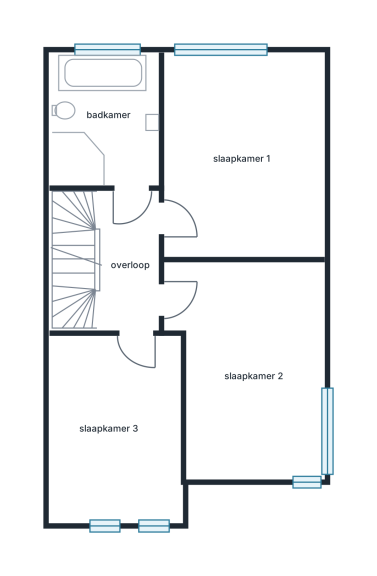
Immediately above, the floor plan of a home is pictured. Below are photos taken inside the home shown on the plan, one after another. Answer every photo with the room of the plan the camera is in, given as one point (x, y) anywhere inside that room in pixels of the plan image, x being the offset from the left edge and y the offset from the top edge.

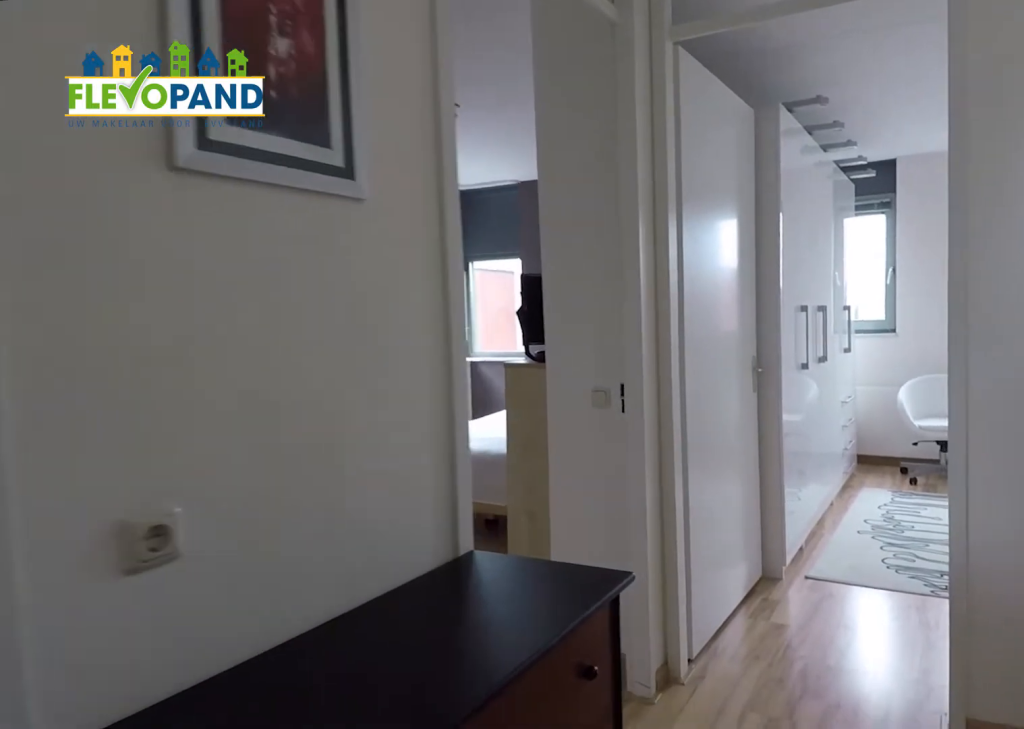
(128, 240)
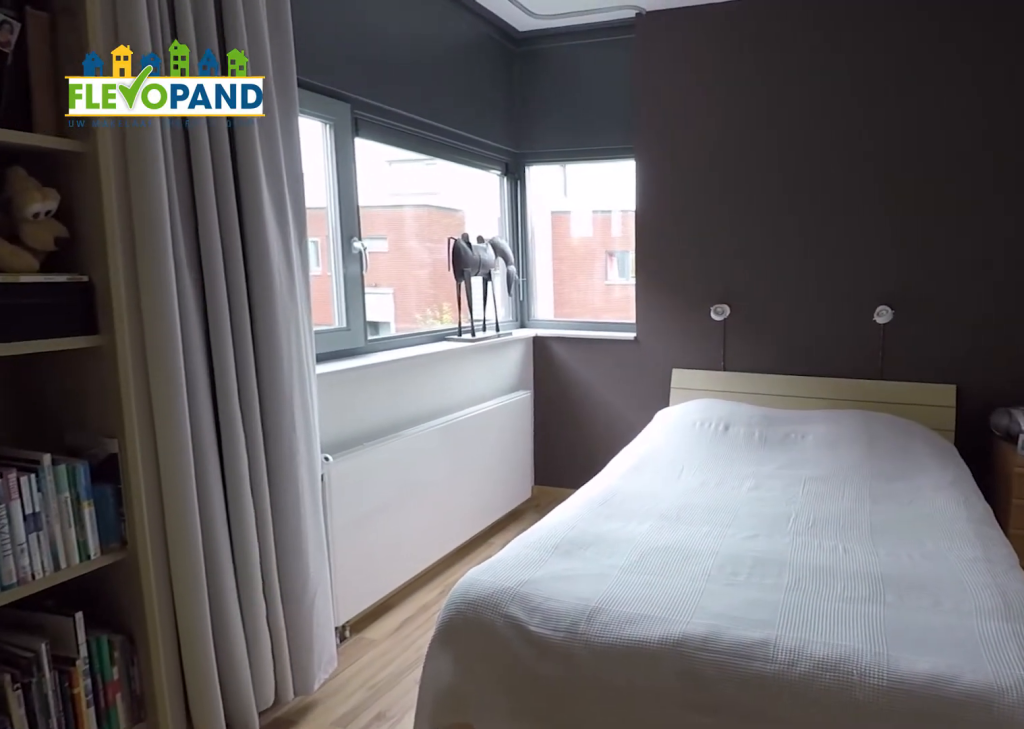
(253, 368)
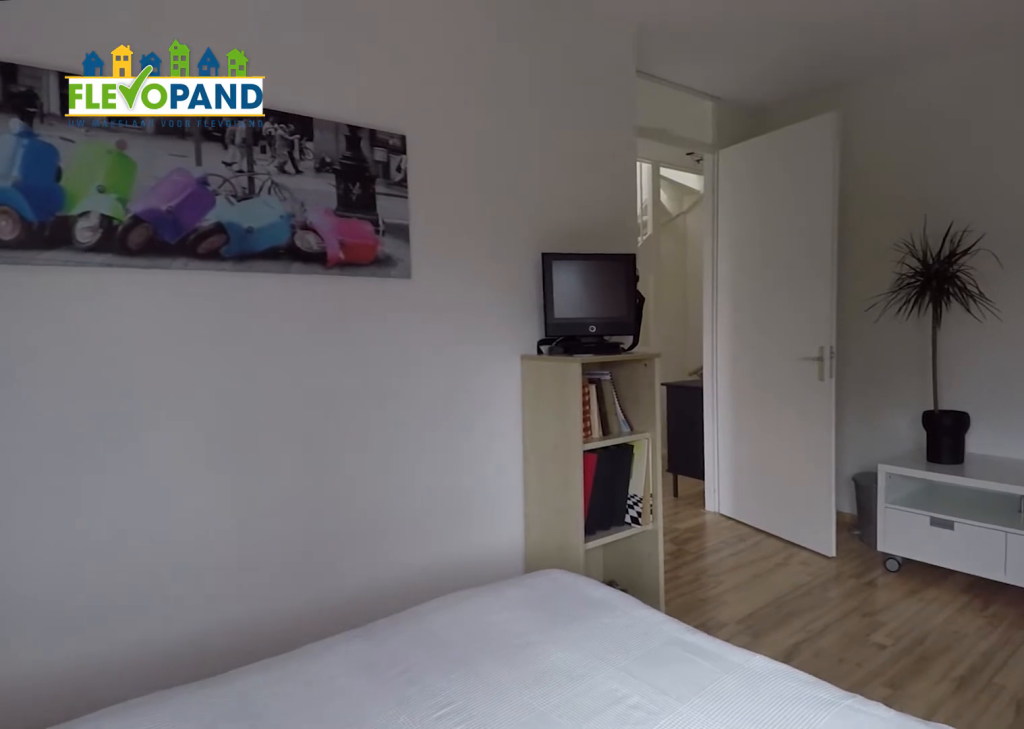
(253, 368)
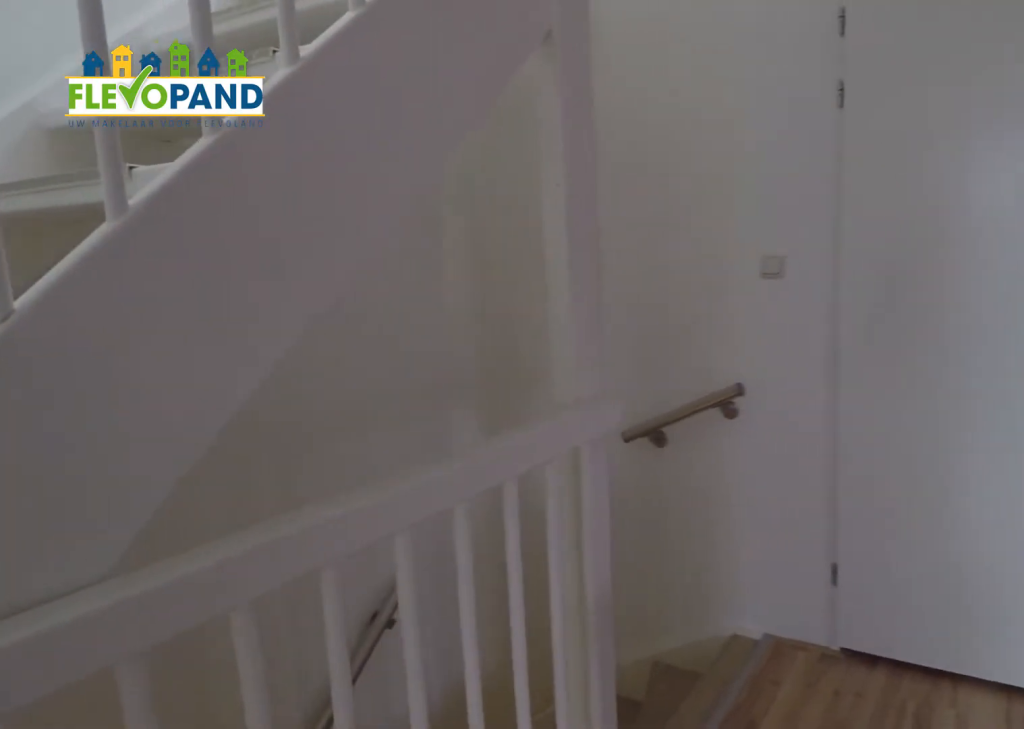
(128, 246)
